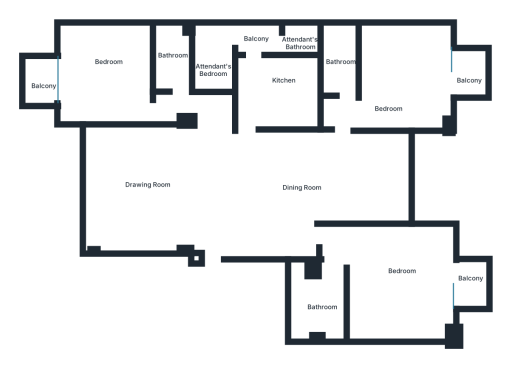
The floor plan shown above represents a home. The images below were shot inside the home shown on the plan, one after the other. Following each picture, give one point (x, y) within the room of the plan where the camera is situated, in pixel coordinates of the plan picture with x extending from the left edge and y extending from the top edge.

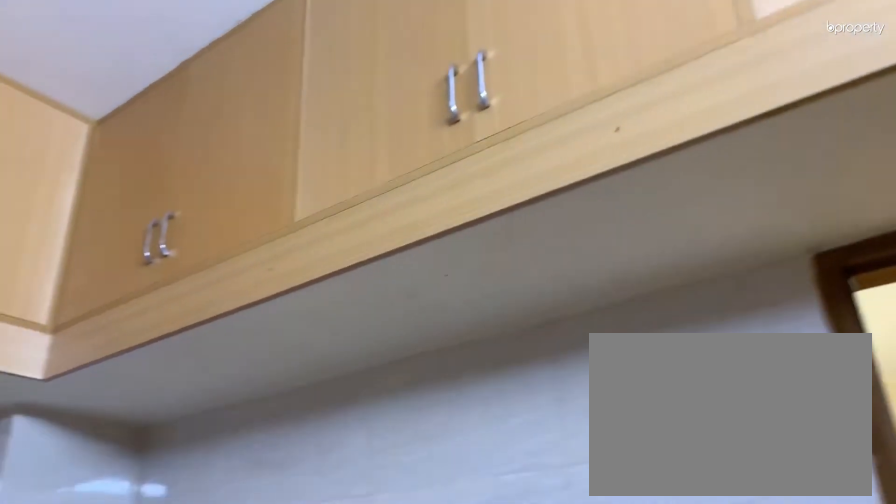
(268, 93)
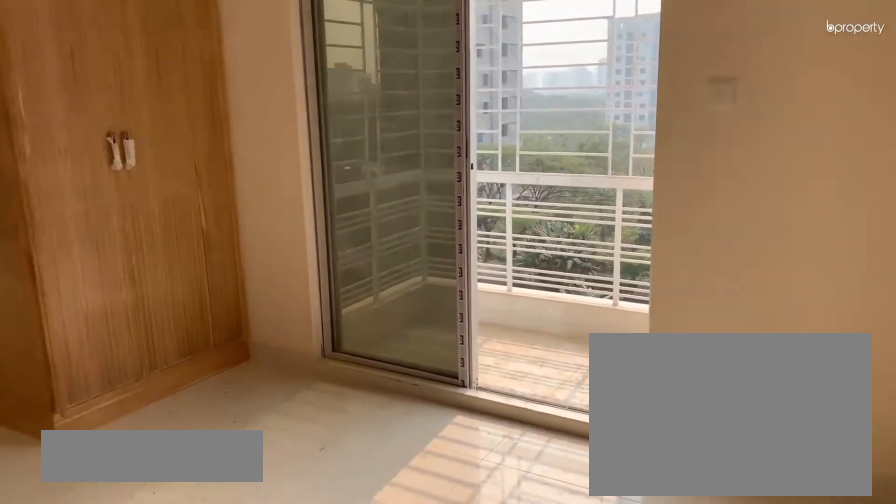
(405, 79)
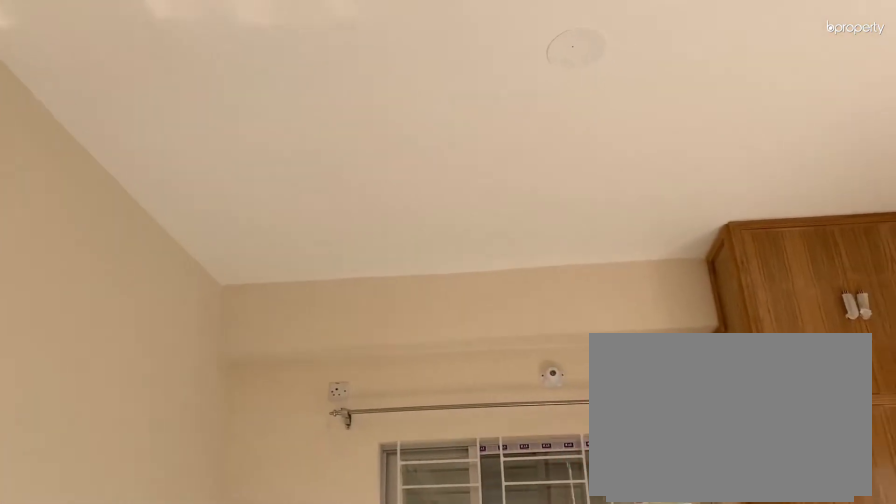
(405, 79)
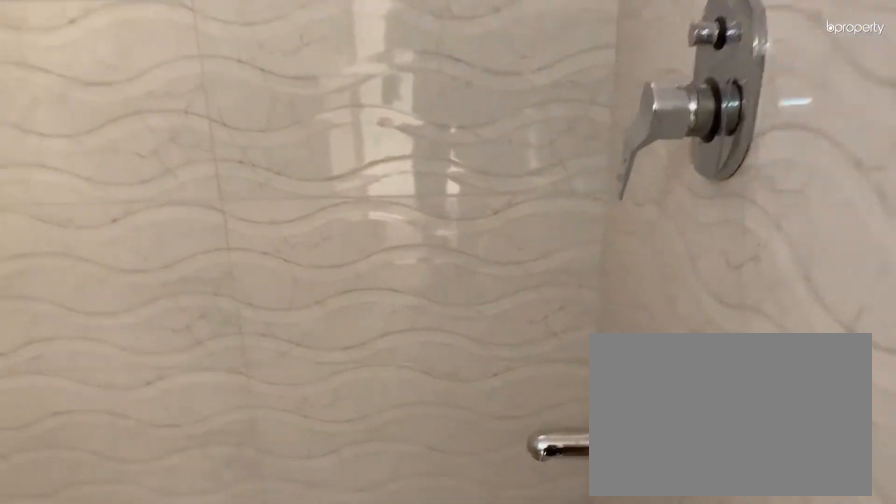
(340, 67)
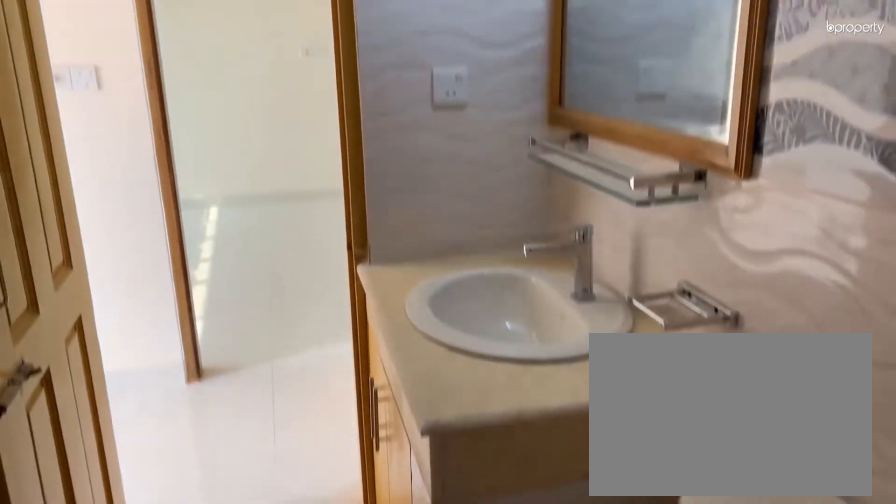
(340, 67)
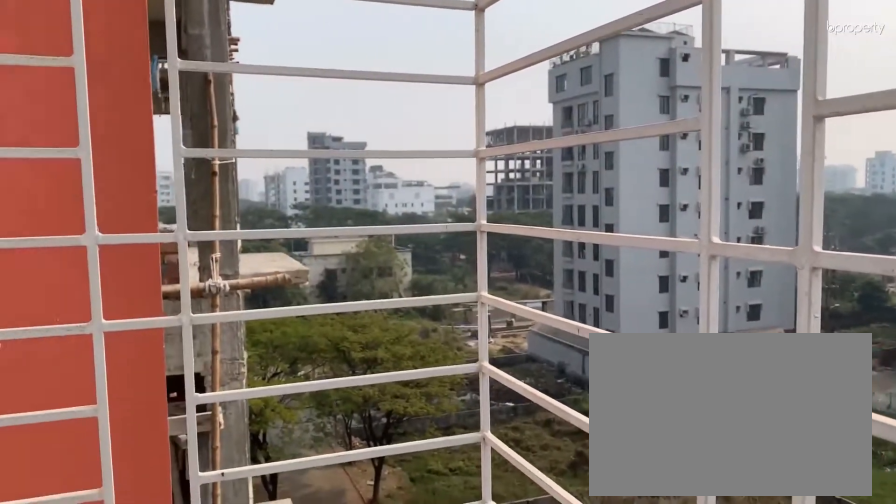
(469, 81)
